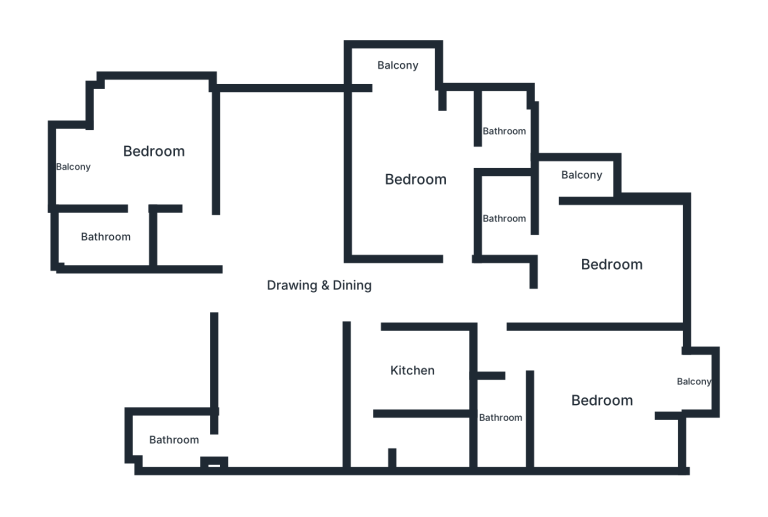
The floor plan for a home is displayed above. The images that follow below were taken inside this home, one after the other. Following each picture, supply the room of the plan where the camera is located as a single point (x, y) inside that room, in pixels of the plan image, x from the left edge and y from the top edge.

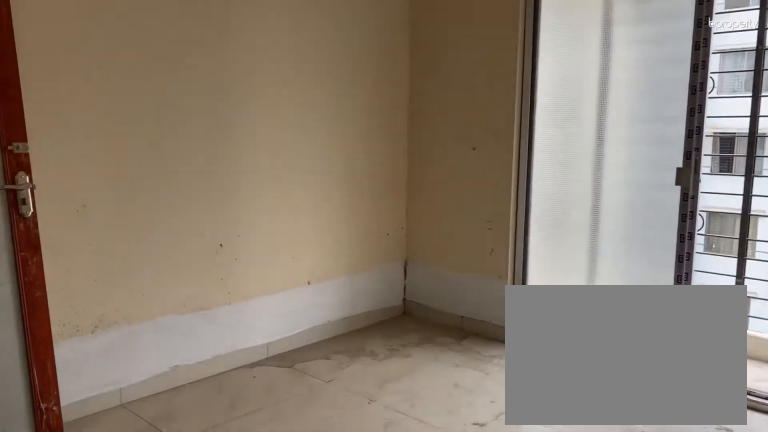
(415, 180)
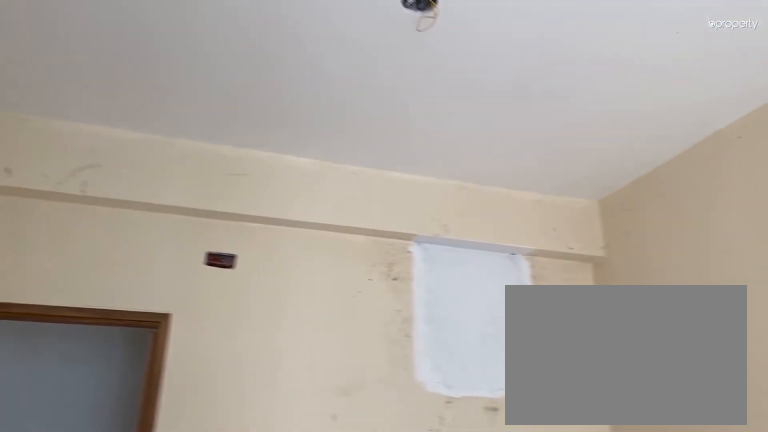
(415, 180)
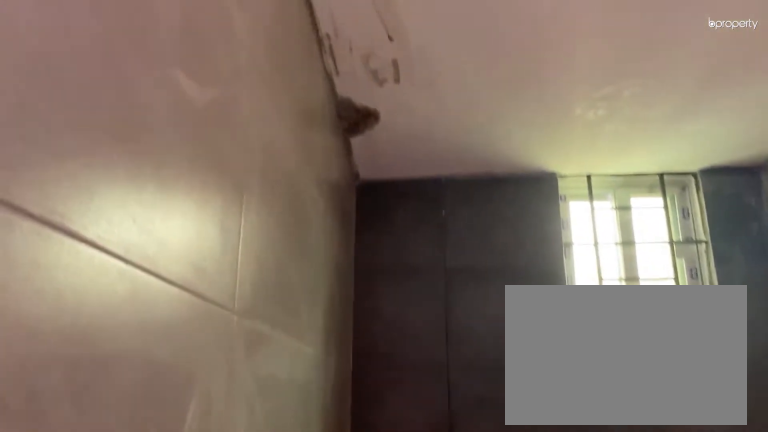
(505, 132)
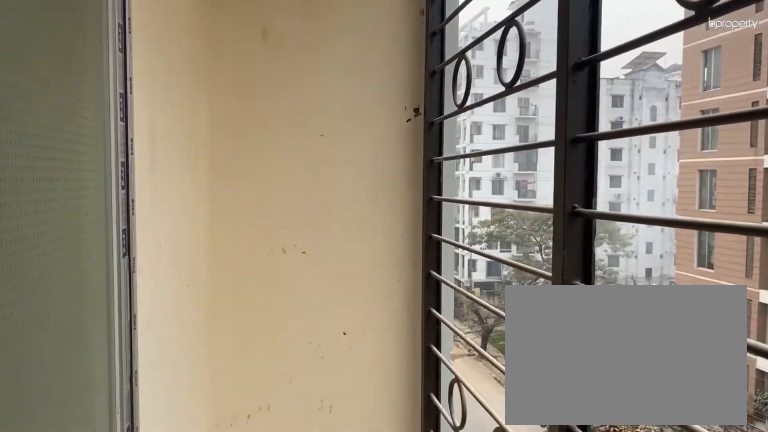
(398, 66)
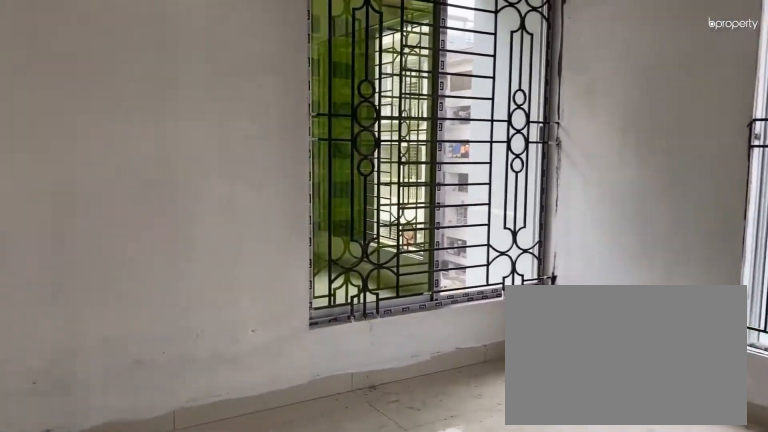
(610, 265)
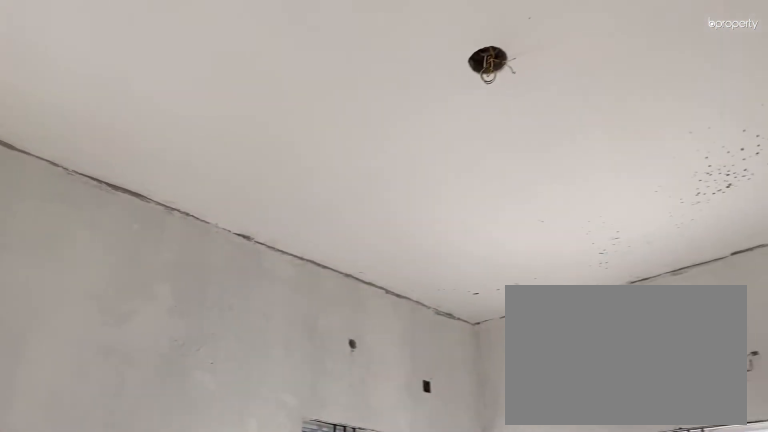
(610, 265)
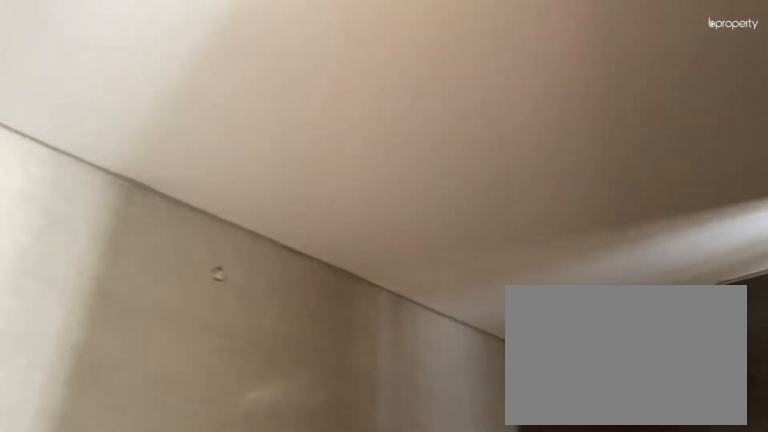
(505, 219)
